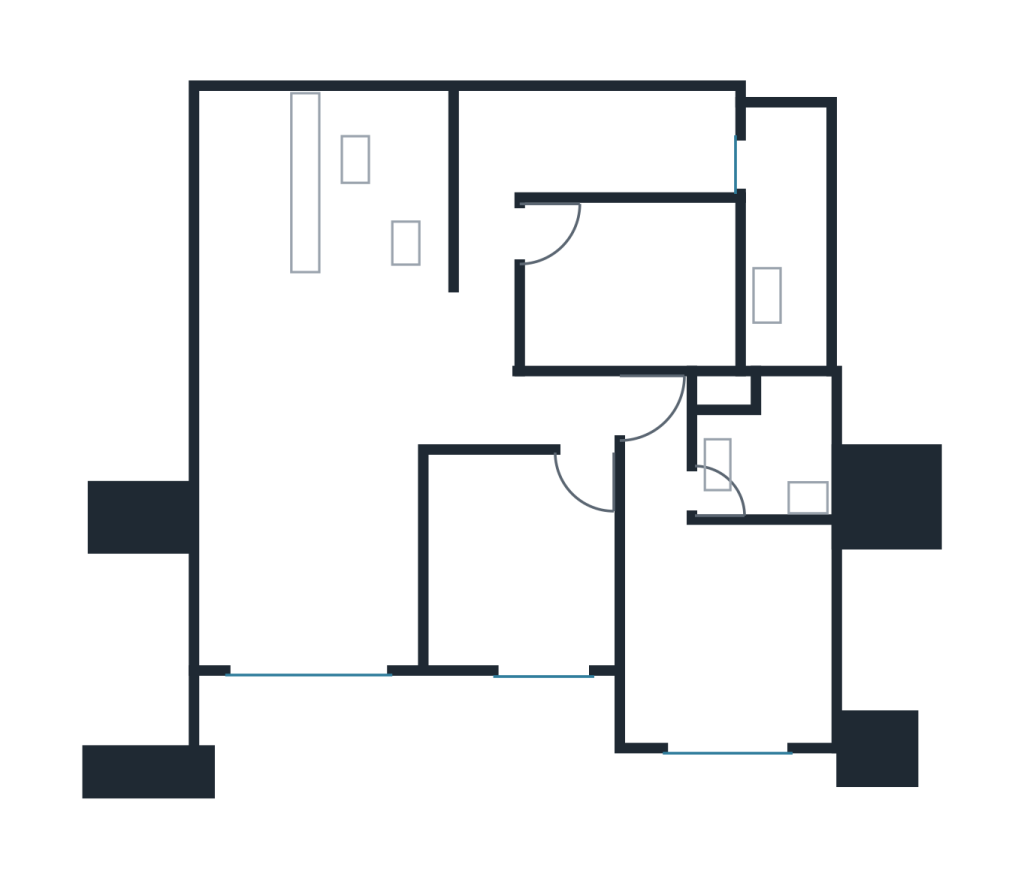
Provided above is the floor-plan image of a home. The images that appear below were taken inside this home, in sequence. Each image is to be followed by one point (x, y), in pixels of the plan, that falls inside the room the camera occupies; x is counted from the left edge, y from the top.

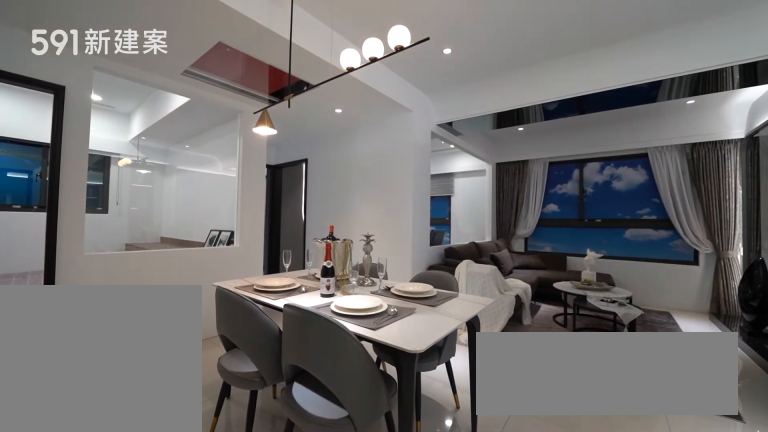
(332, 367)
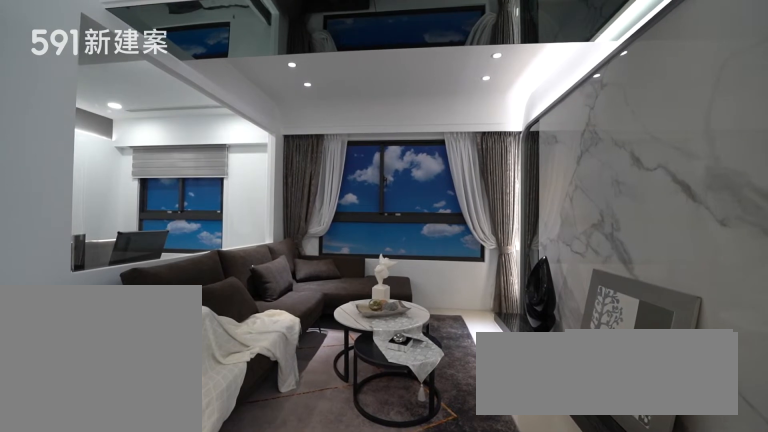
(309, 556)
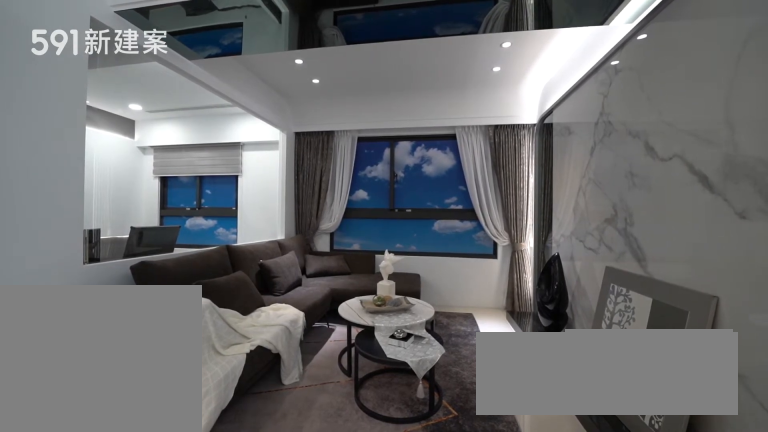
(309, 556)
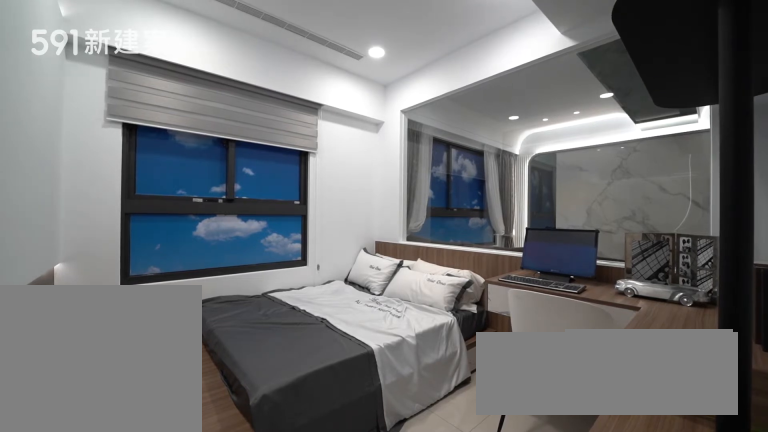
(520, 558)
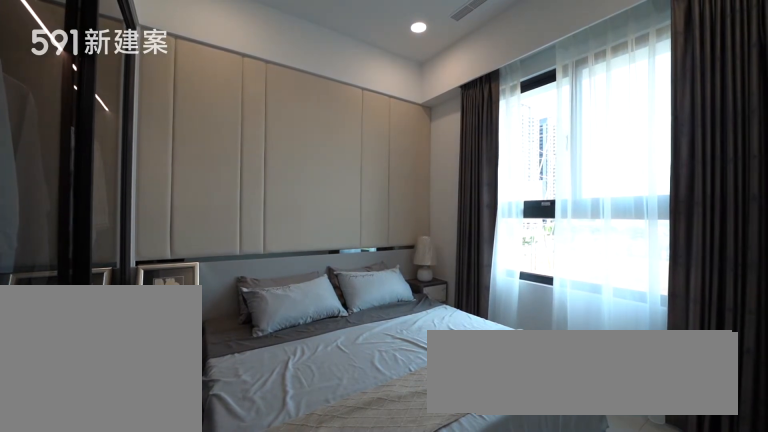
(719, 604)
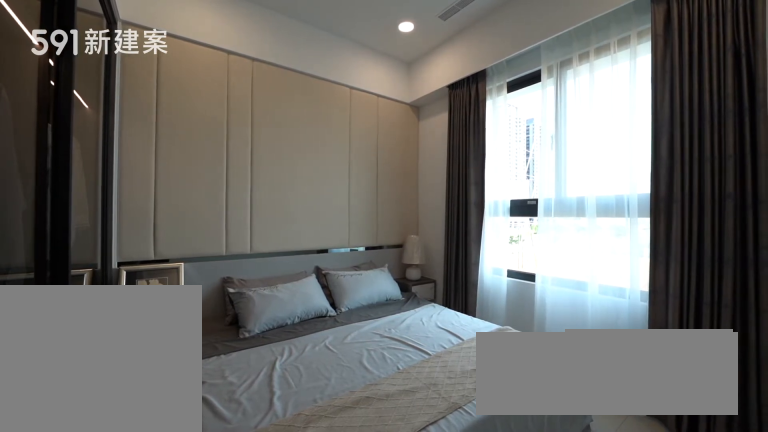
(719, 604)
